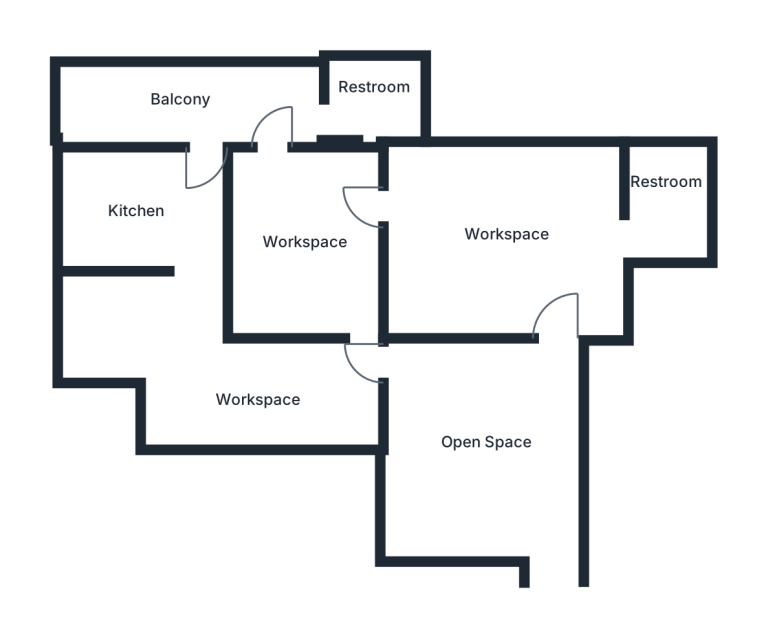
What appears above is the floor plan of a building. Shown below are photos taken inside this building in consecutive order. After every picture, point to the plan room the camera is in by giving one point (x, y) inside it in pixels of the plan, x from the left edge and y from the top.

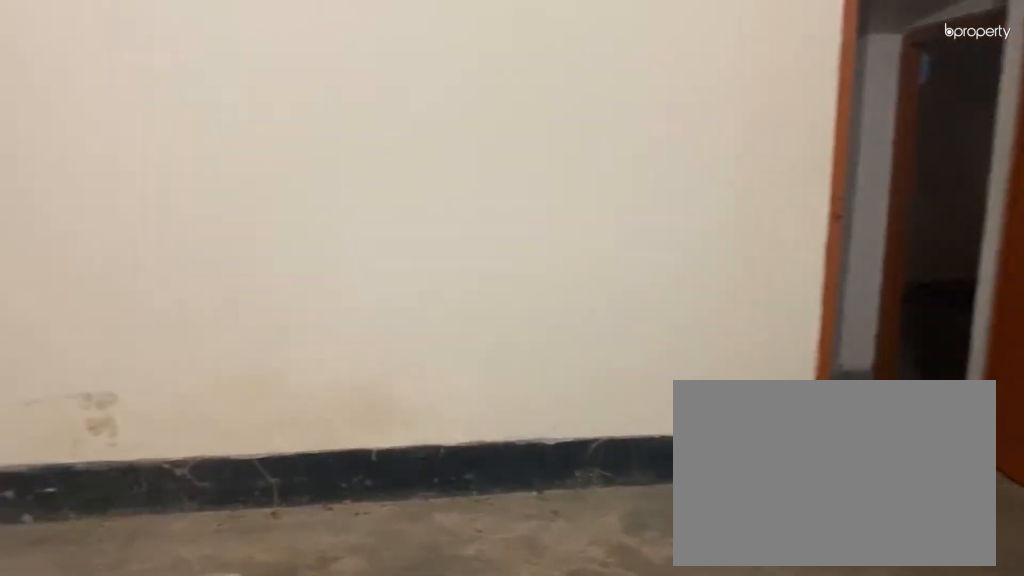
(480, 437)
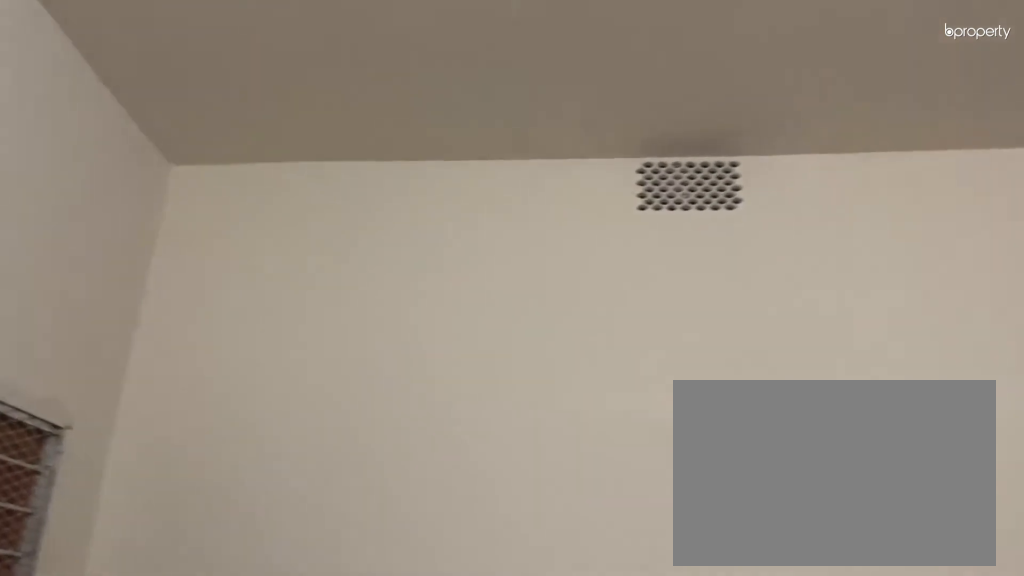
(480, 437)
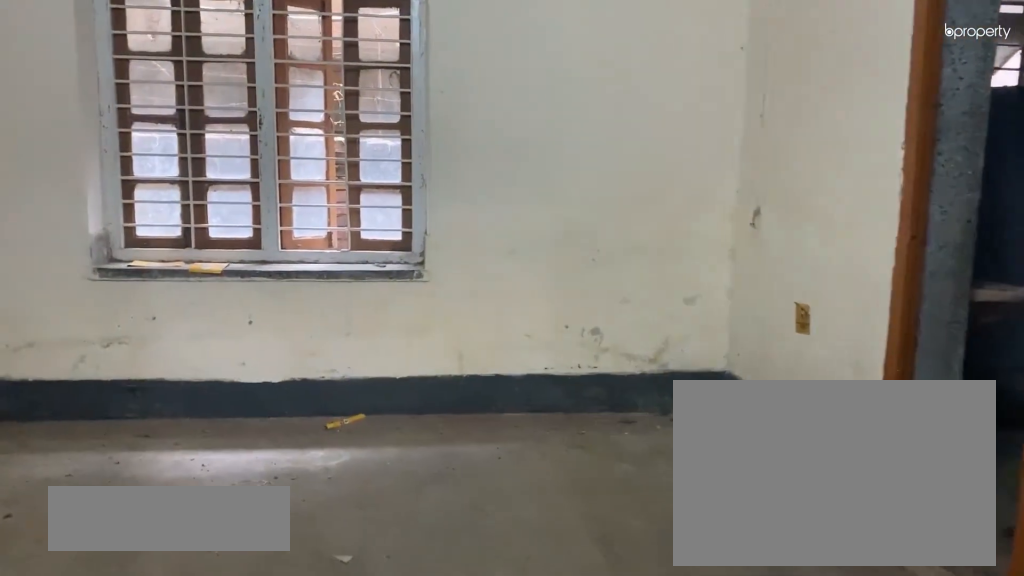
(499, 230)
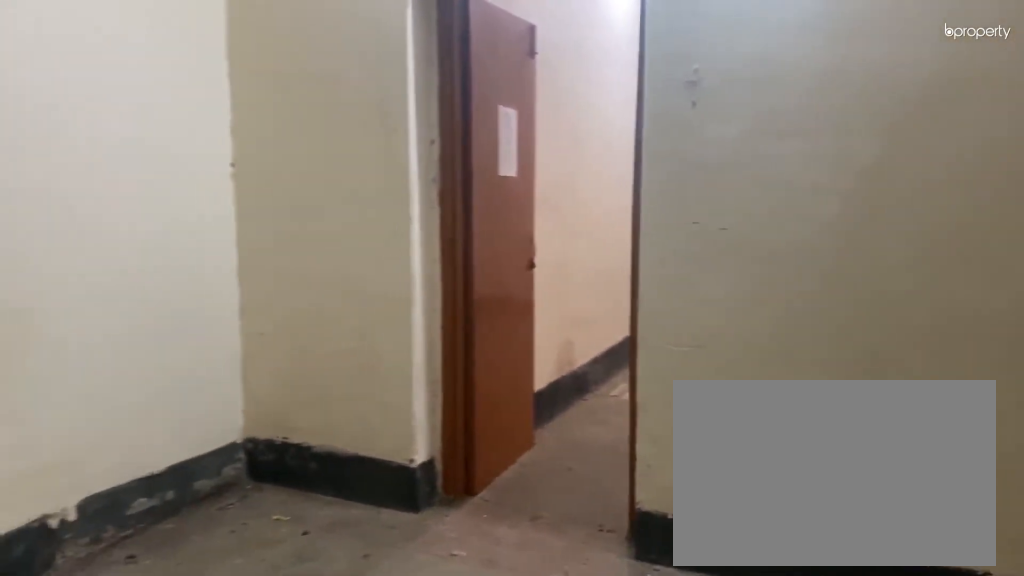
(499, 230)
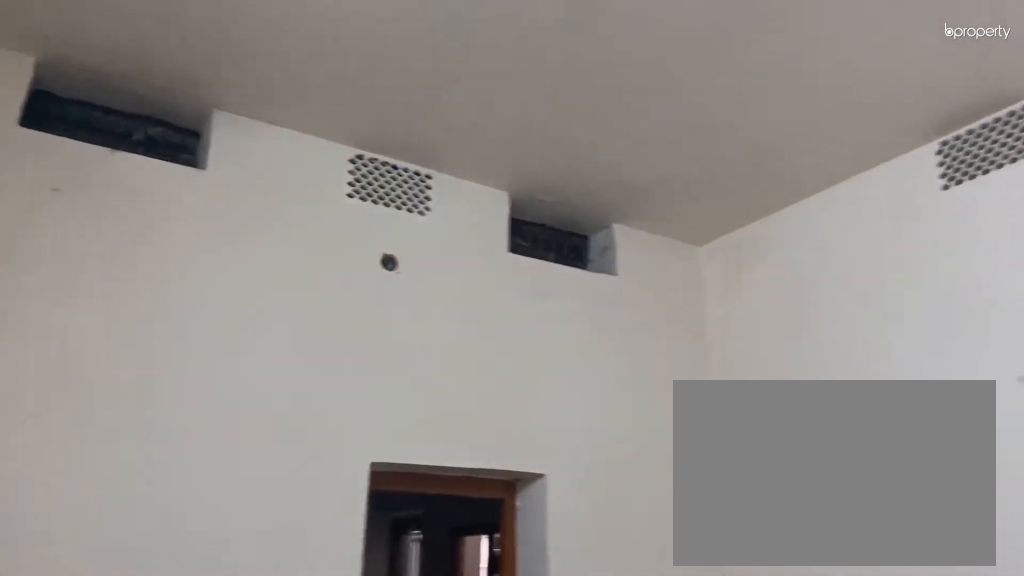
(499, 230)
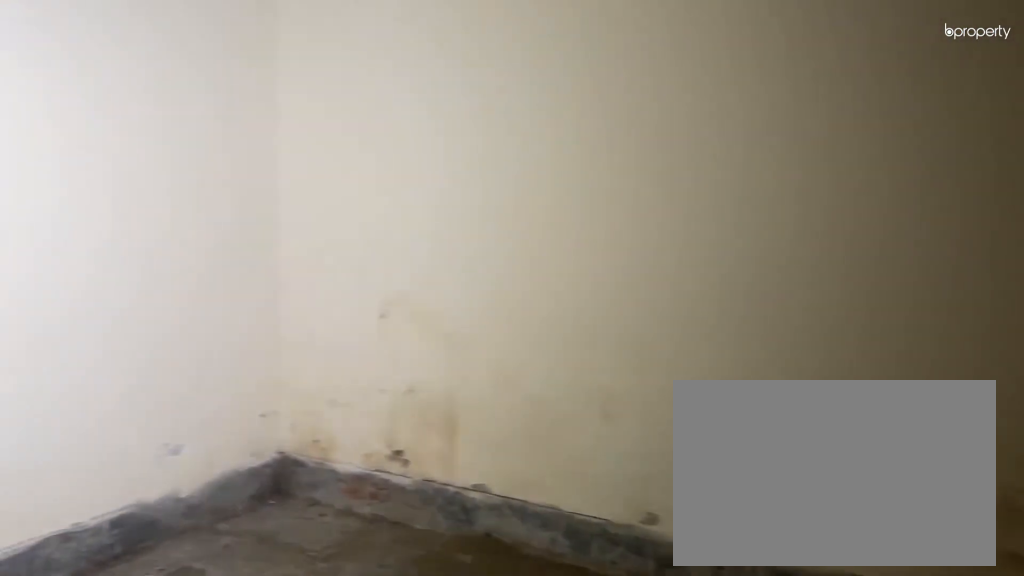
(298, 238)
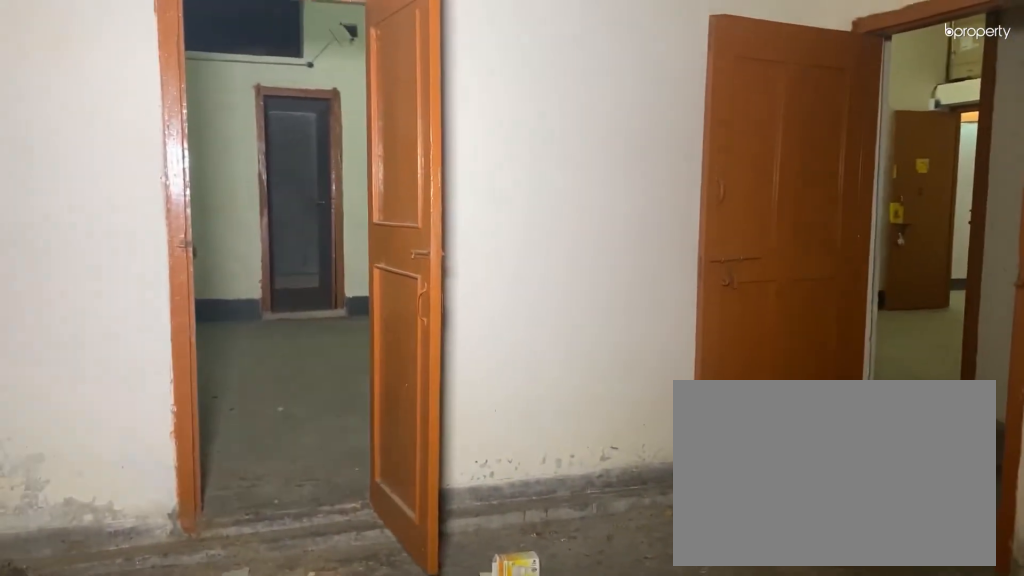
(298, 238)
